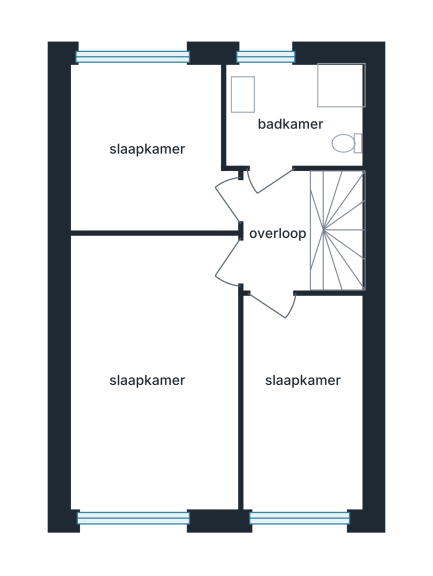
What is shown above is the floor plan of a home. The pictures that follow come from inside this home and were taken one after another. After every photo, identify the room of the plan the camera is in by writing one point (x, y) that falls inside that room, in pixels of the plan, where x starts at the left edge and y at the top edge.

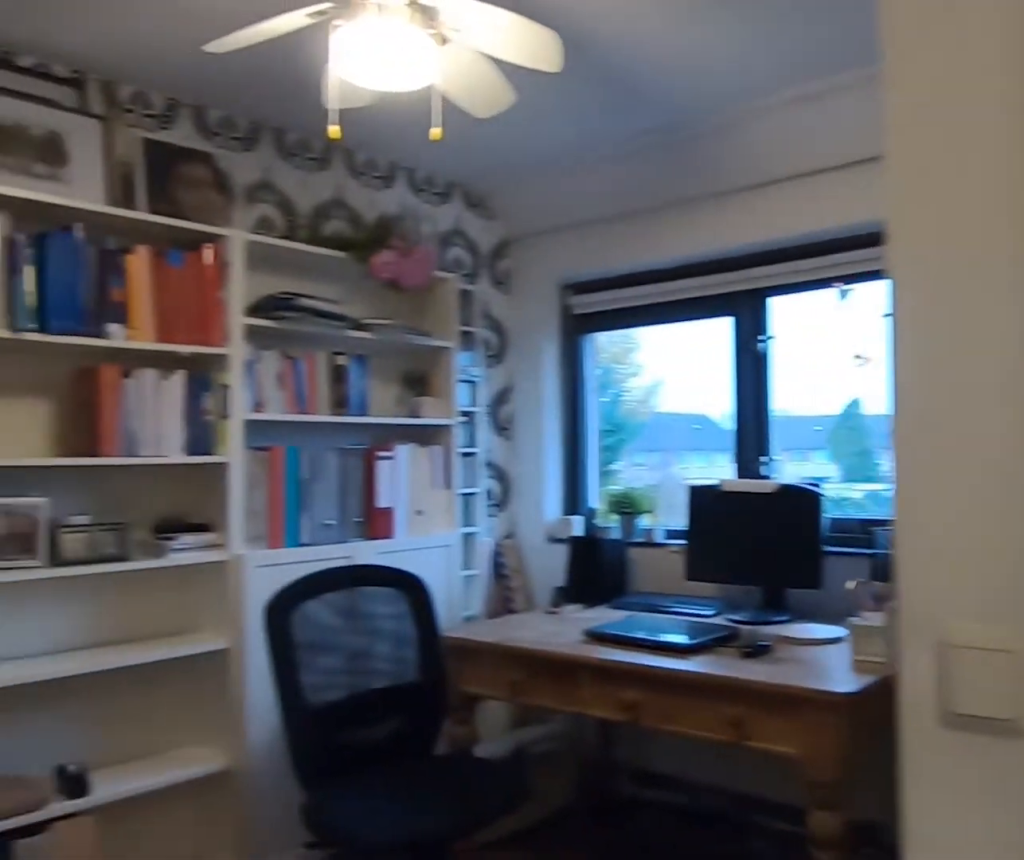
(275, 230)
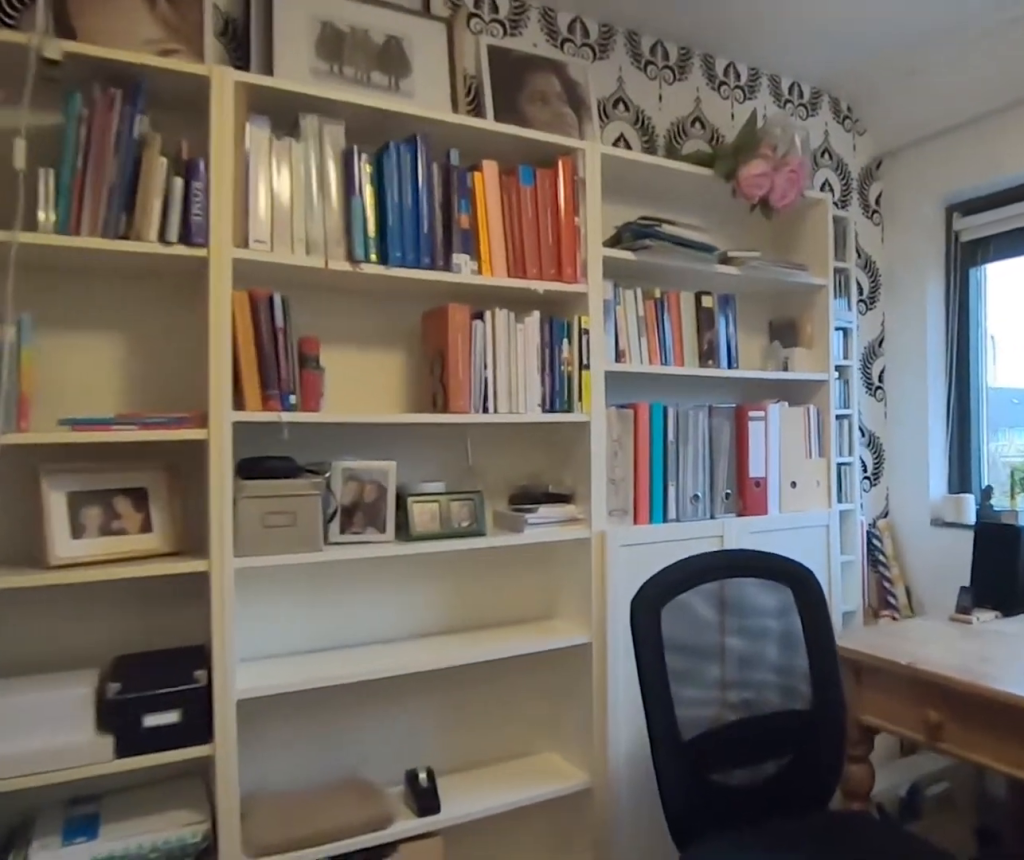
(147, 148)
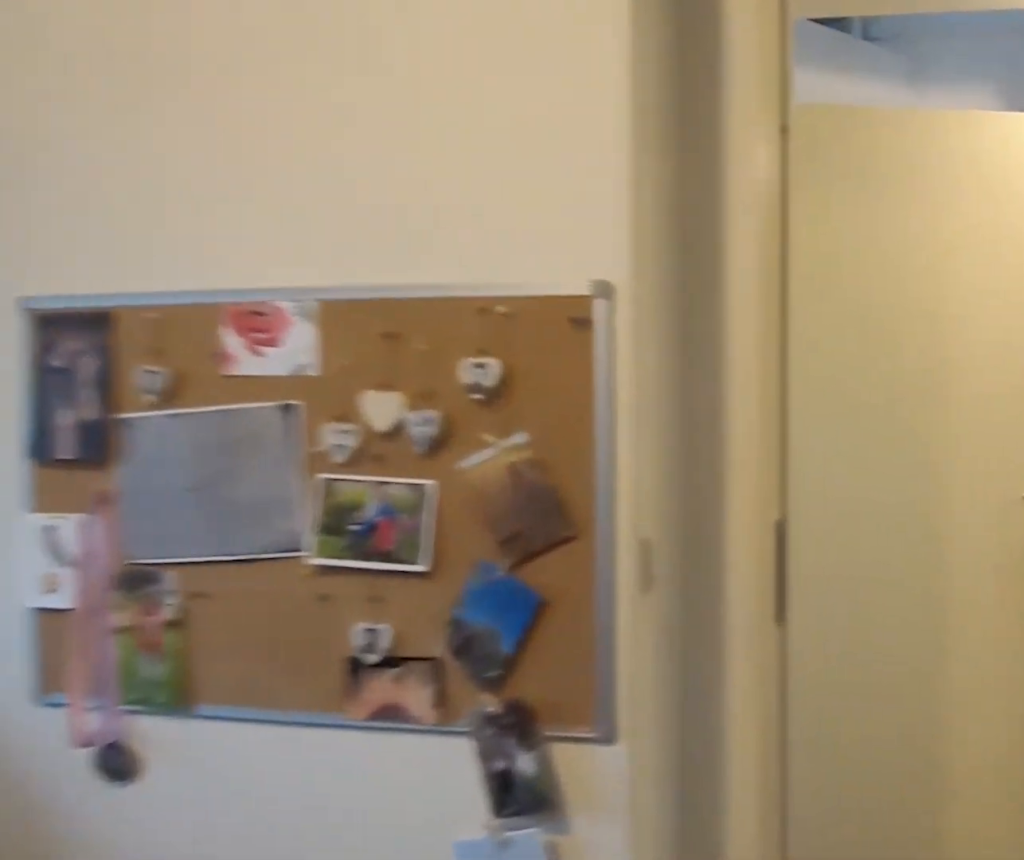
(147, 148)
